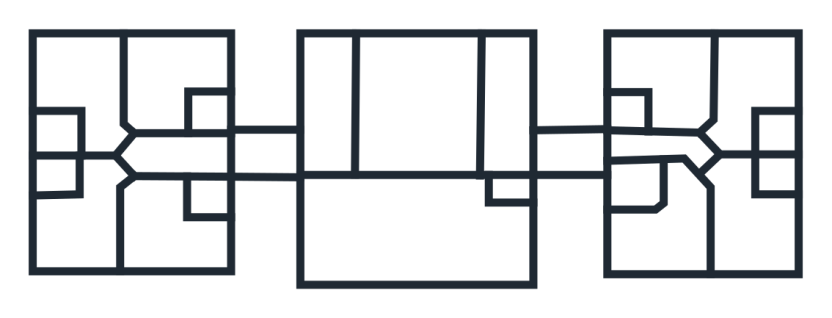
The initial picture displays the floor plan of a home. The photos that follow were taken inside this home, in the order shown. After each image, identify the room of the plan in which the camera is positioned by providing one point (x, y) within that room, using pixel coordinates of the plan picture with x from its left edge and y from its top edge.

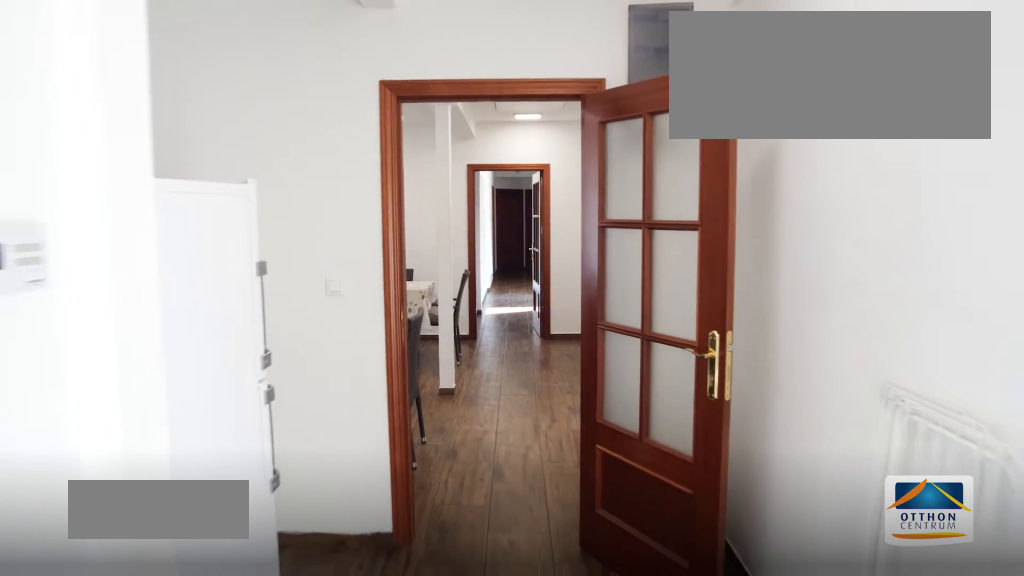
(290, 150)
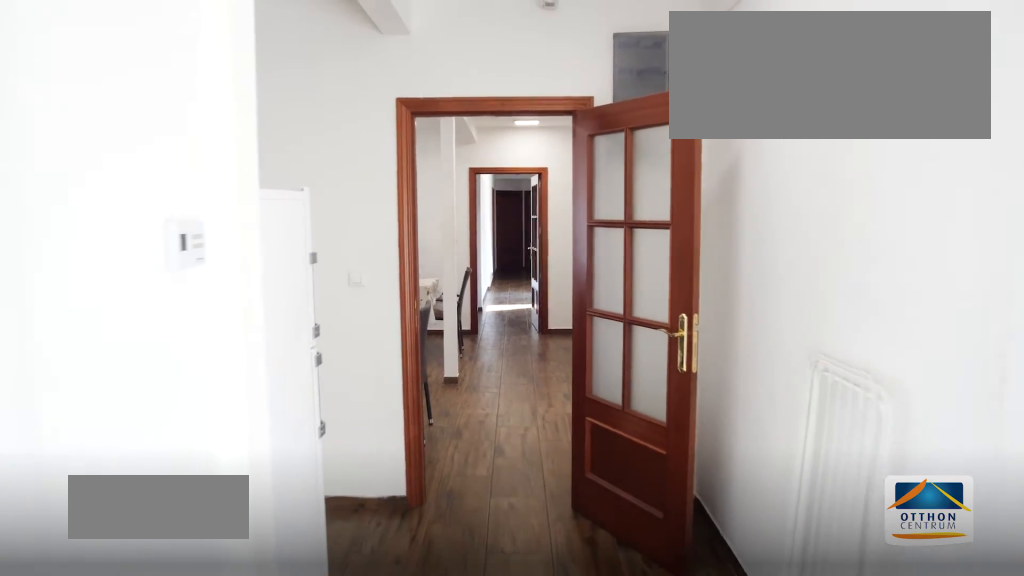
(268, 151)
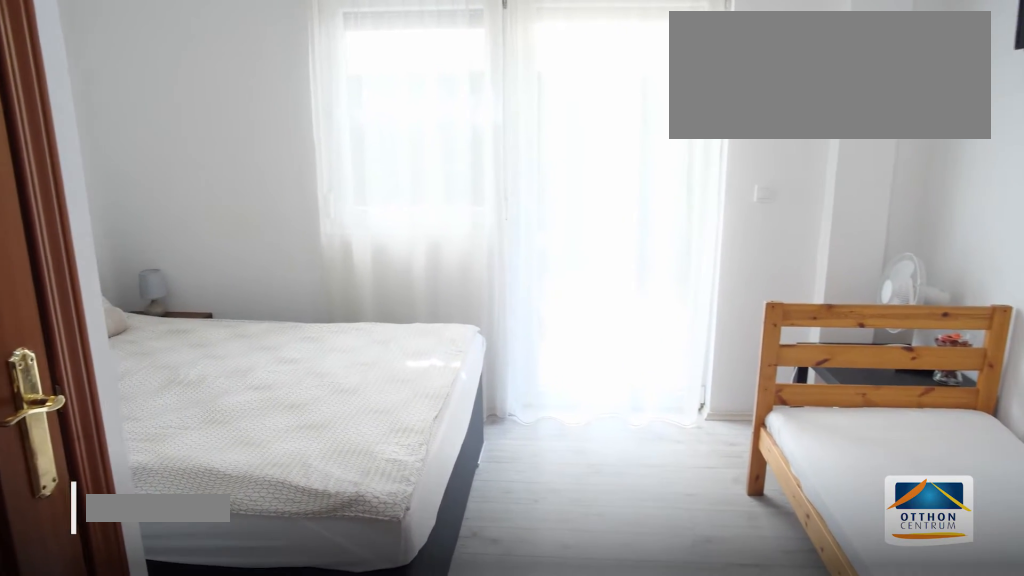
(153, 228)
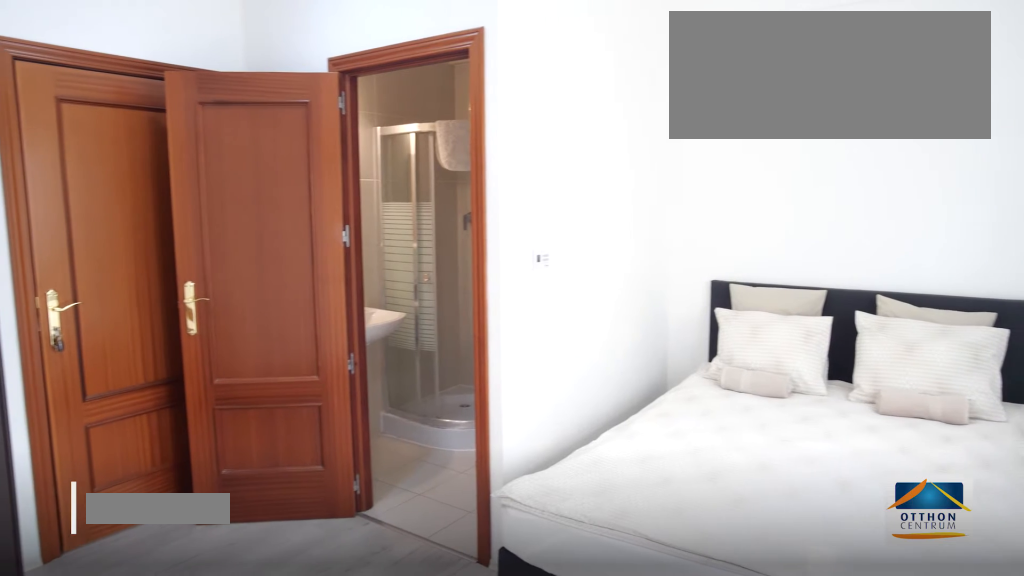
(153, 229)
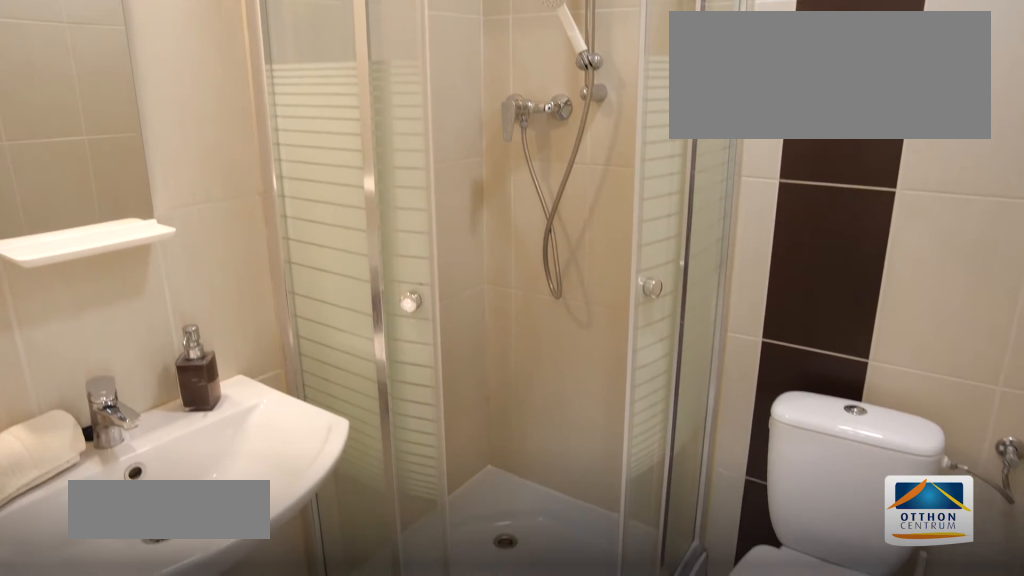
(208, 198)
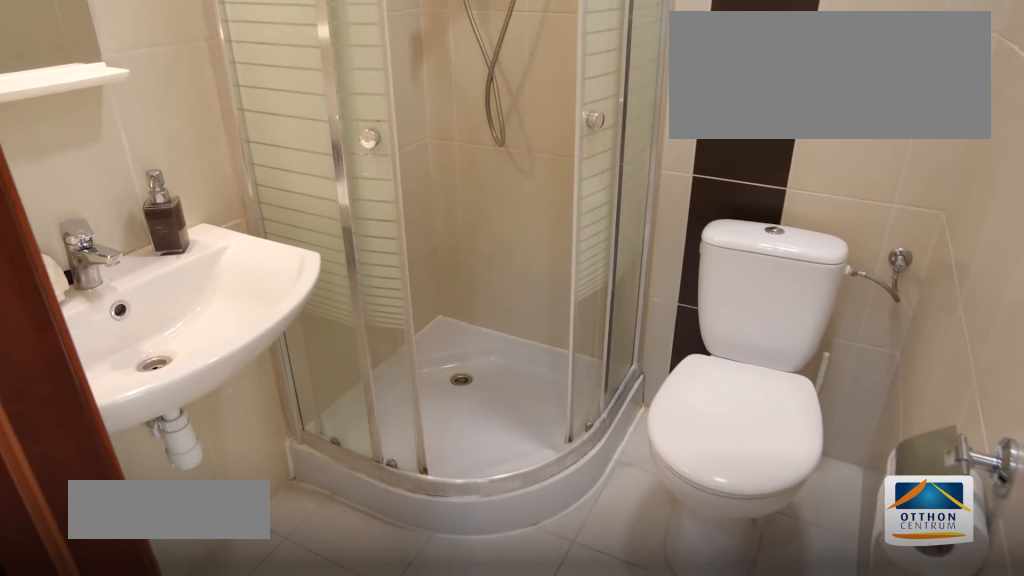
(208, 198)
